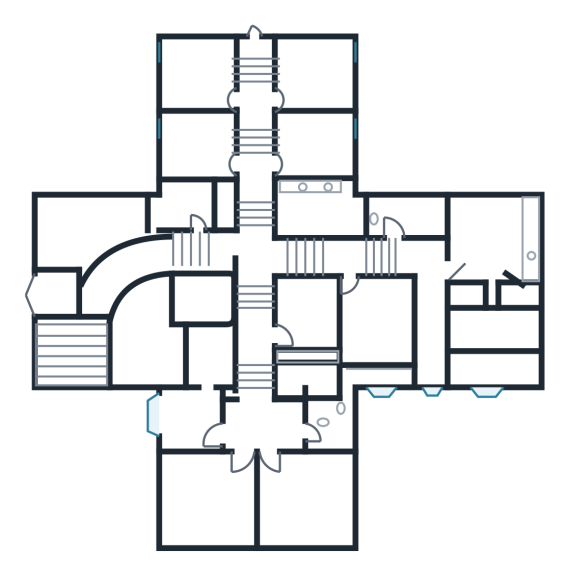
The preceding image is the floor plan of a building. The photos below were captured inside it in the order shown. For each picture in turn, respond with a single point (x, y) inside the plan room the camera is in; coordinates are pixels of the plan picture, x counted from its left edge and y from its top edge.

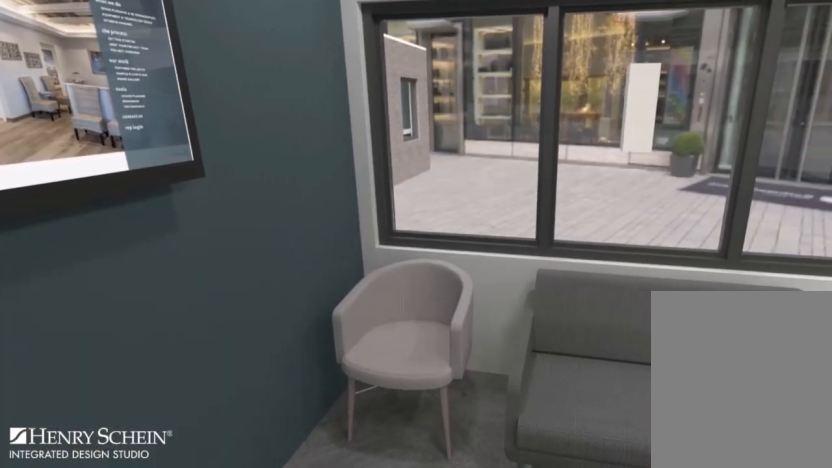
(81, 340)
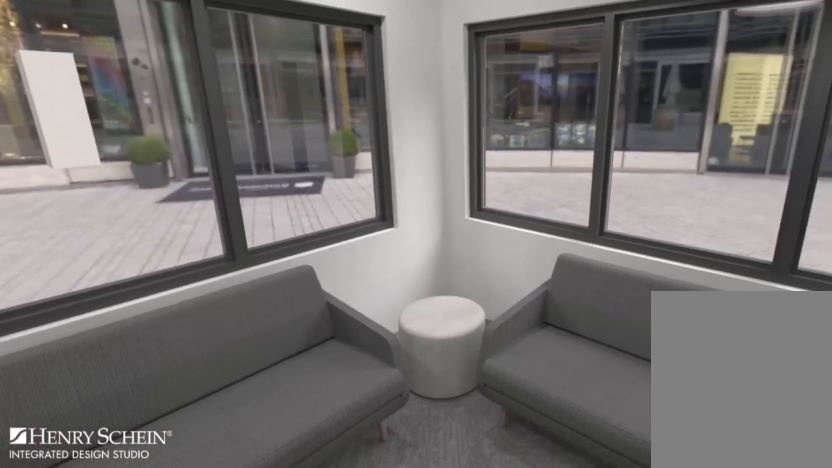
(81, 340)
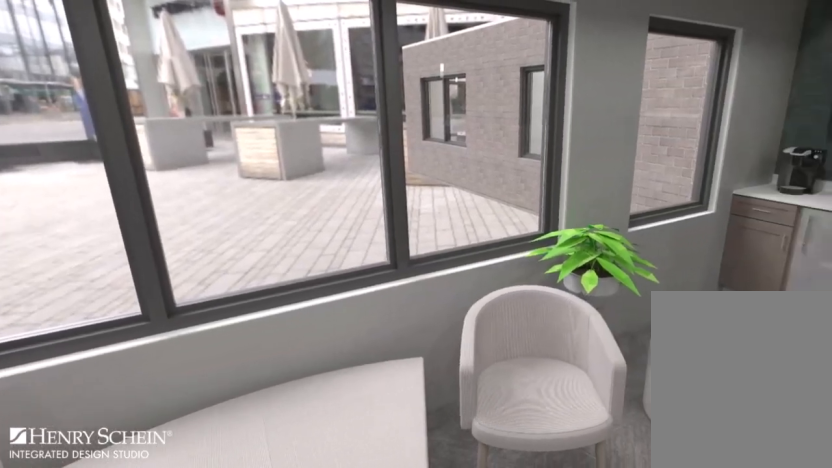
(103, 246)
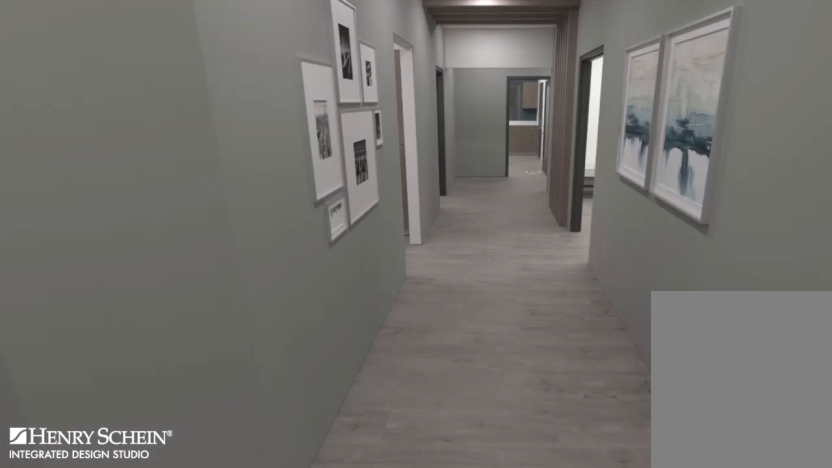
(258, 255)
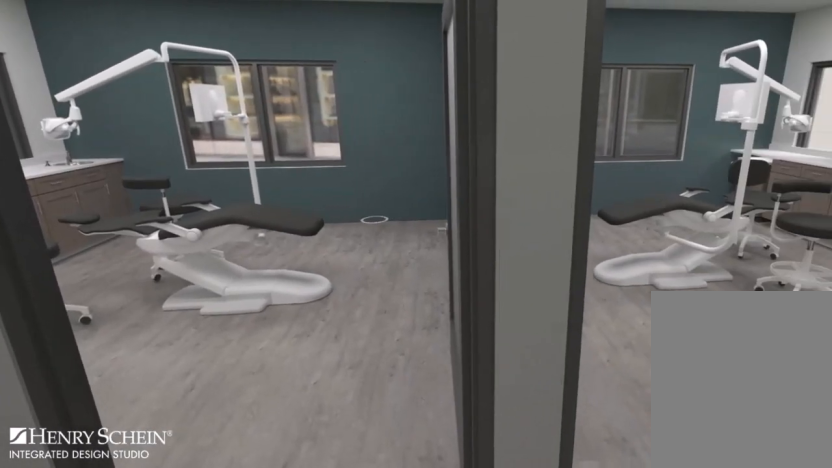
(264, 423)
